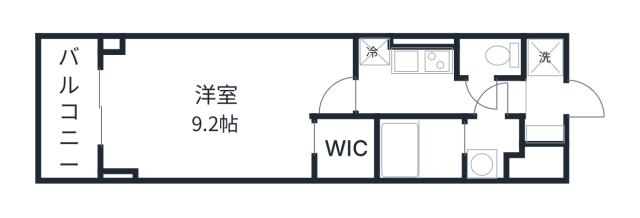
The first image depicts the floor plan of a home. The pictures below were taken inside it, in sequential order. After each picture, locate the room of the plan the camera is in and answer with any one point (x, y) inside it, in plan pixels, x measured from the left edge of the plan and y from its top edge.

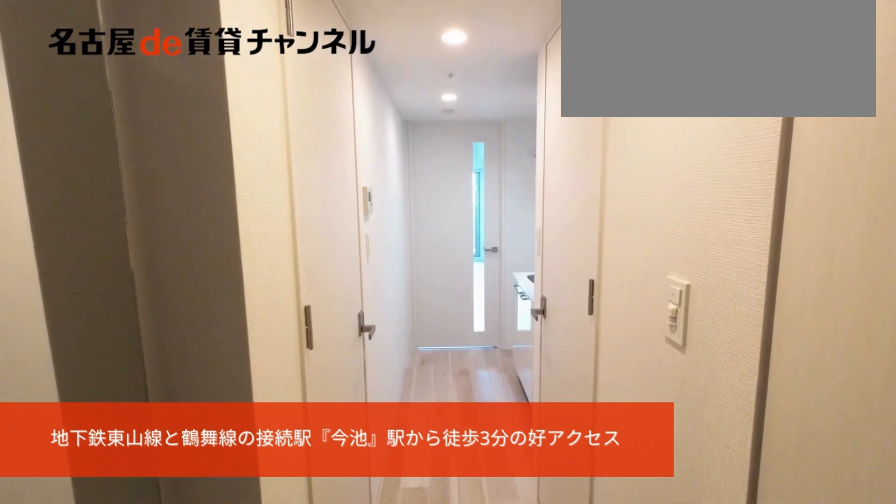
(544, 103)
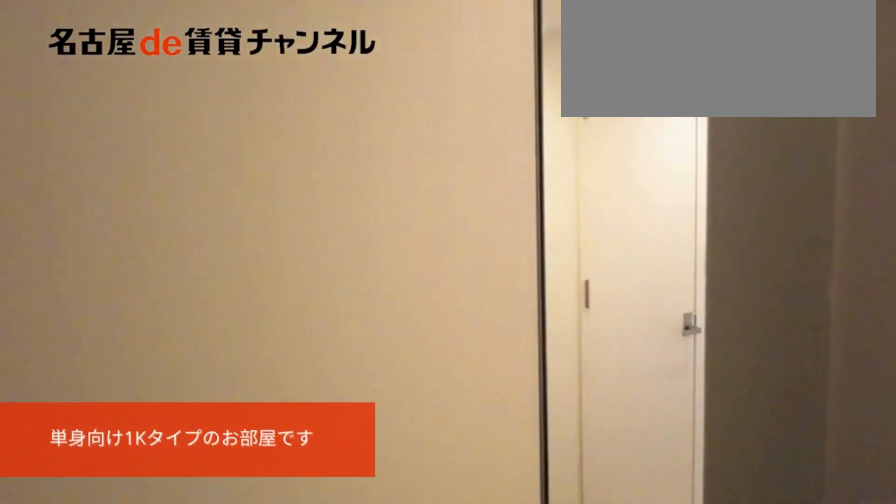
(544, 103)
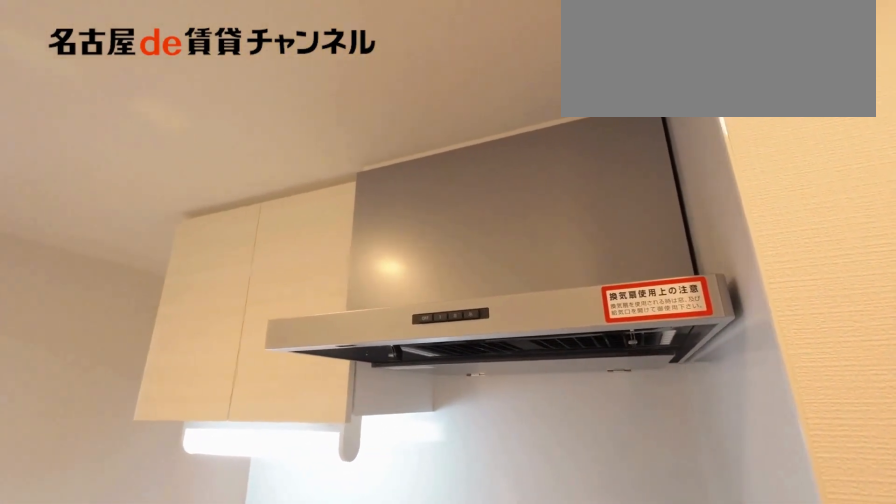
(420, 61)
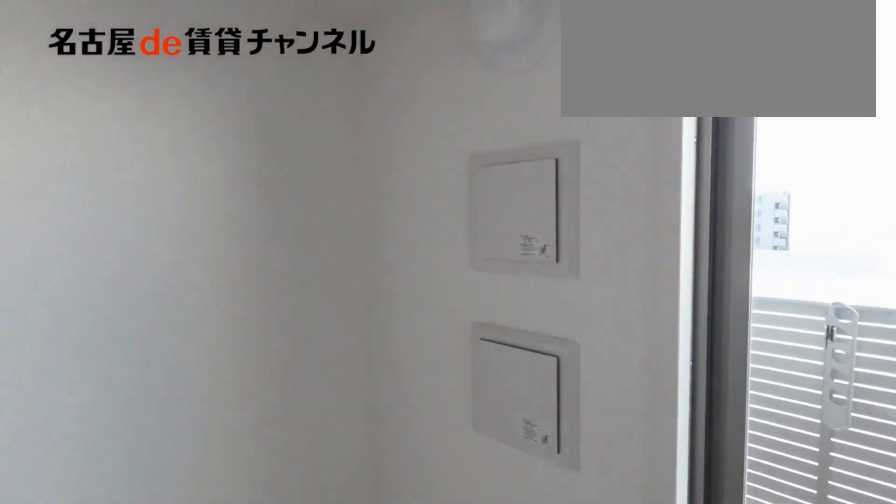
(221, 105)
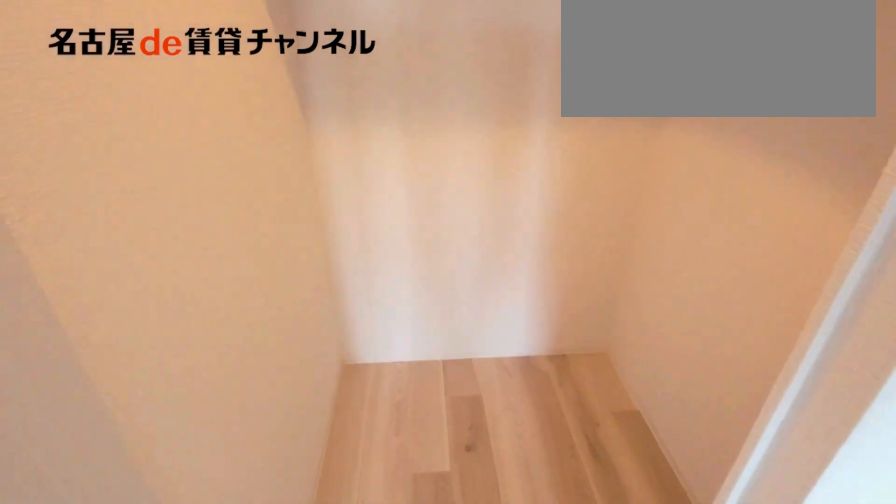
(345, 150)
